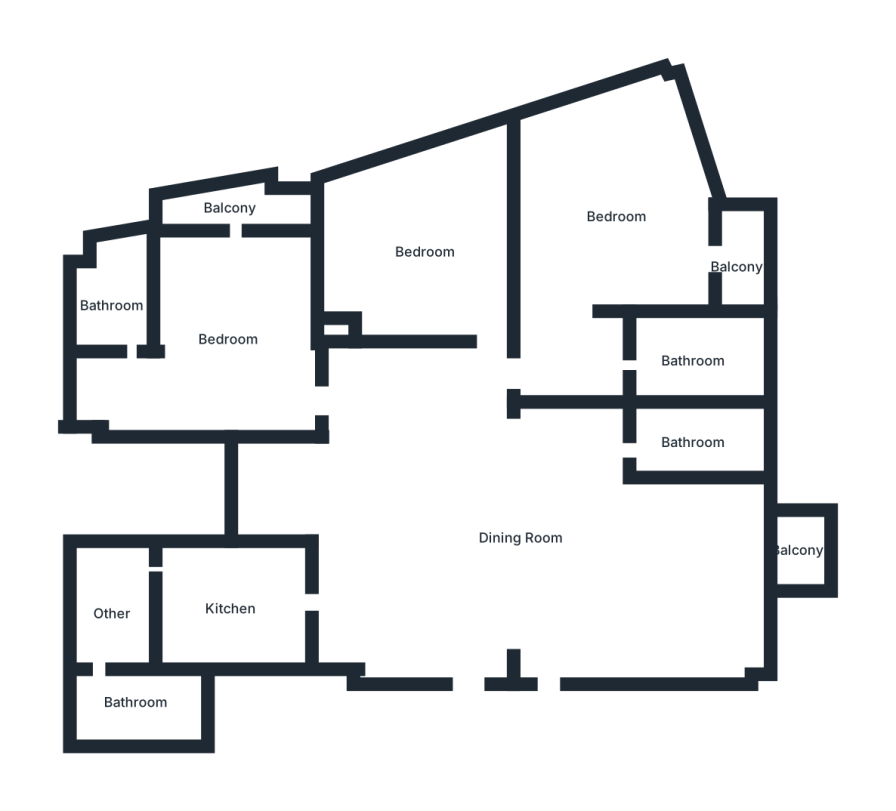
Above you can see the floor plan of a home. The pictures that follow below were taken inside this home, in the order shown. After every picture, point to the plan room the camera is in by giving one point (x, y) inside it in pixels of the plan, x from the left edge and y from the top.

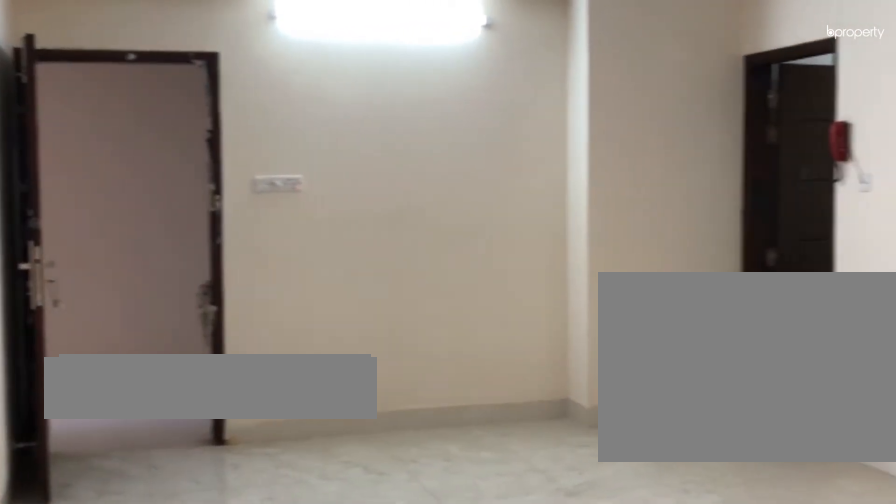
(518, 538)
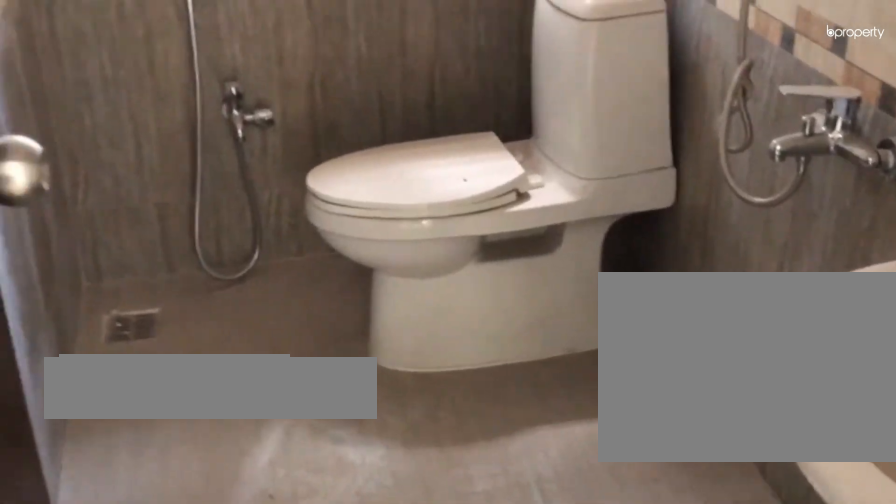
(690, 444)
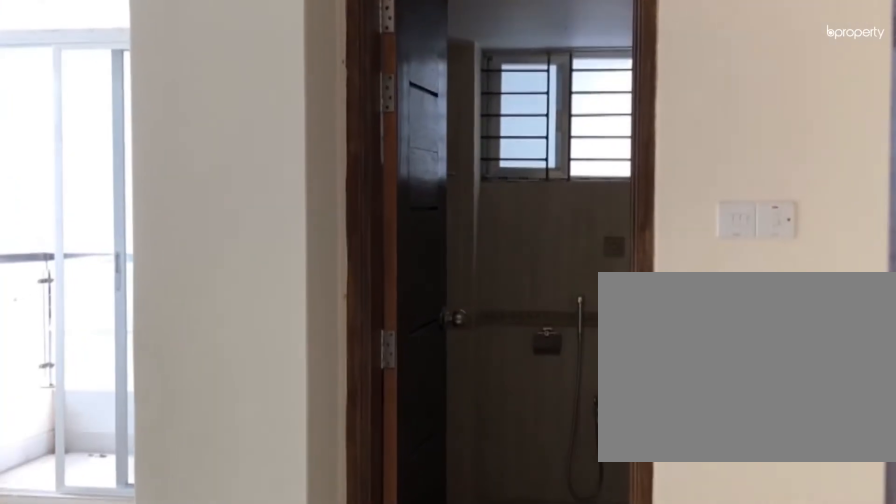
(554, 368)
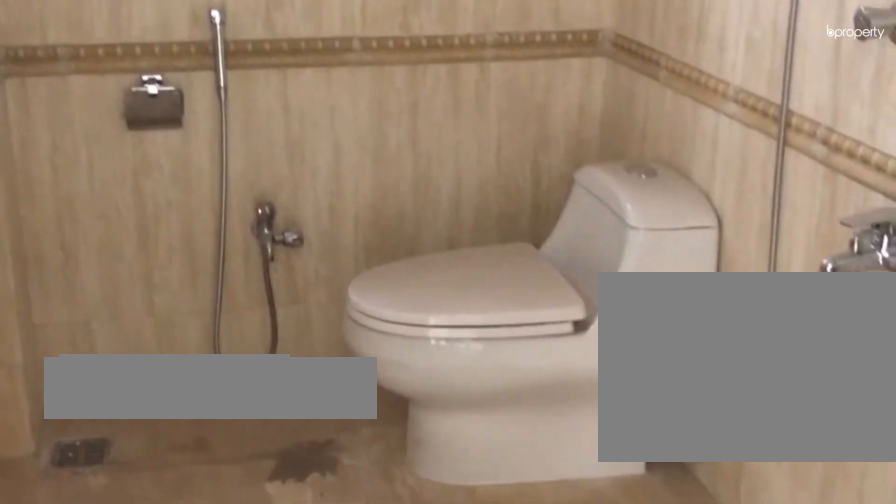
(690, 361)
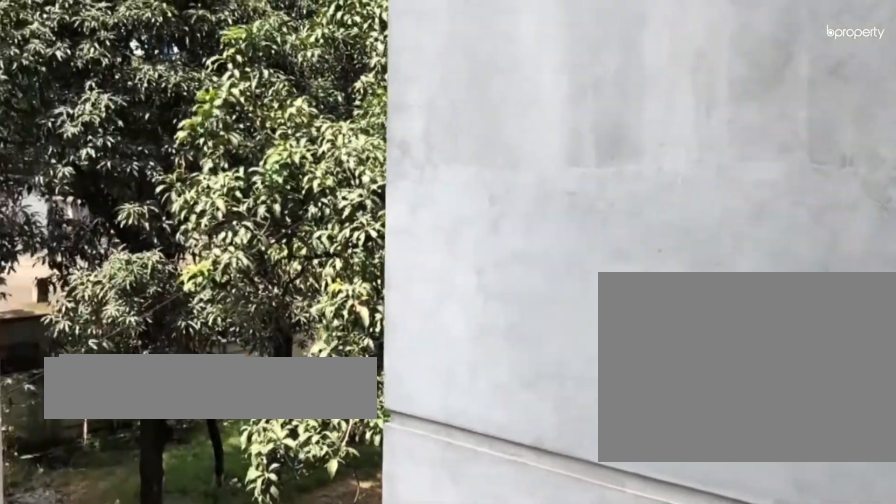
(742, 264)
